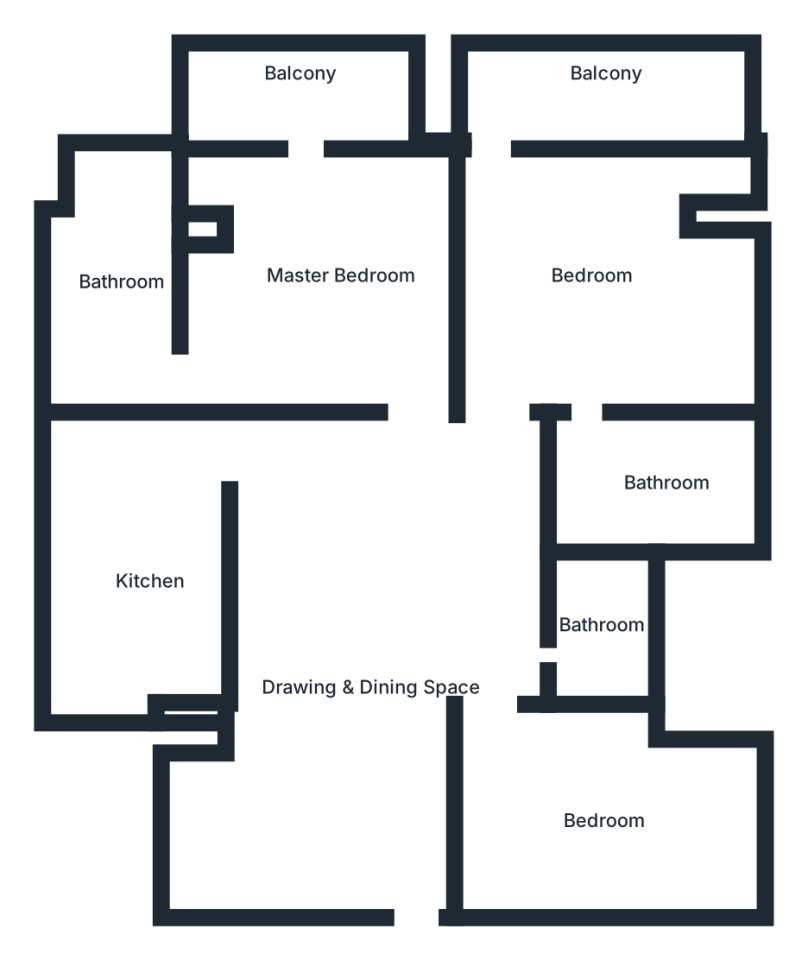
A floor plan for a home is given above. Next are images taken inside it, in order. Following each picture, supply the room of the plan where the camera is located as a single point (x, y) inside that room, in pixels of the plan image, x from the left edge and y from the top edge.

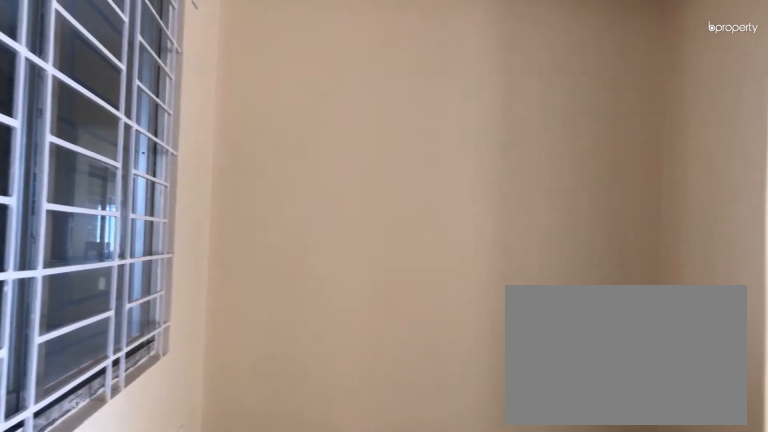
(389, 647)
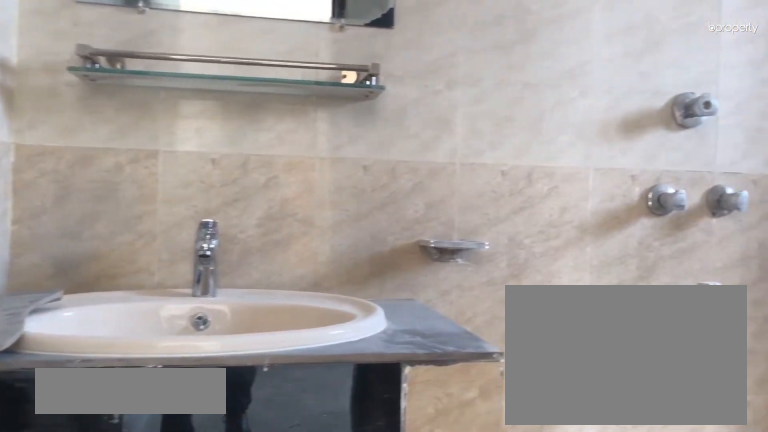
(123, 302)
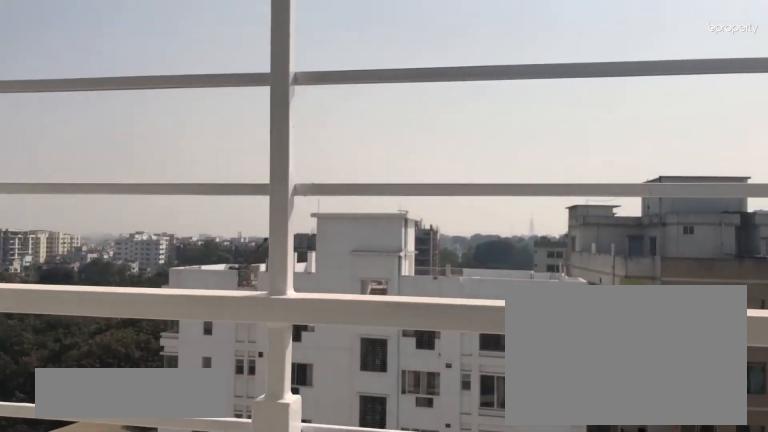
(305, 107)
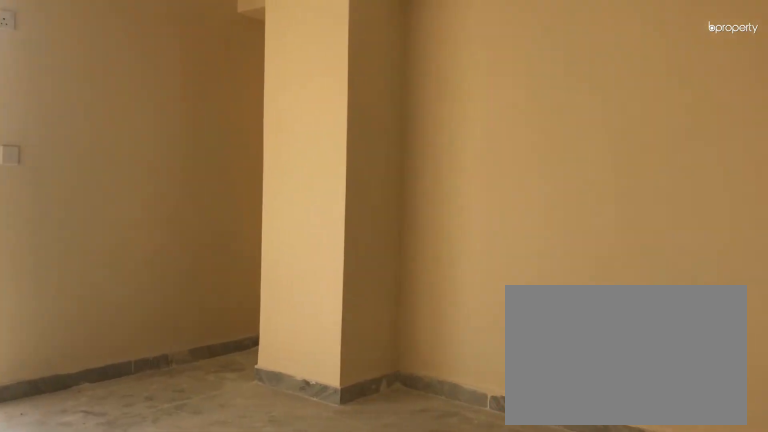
(586, 270)
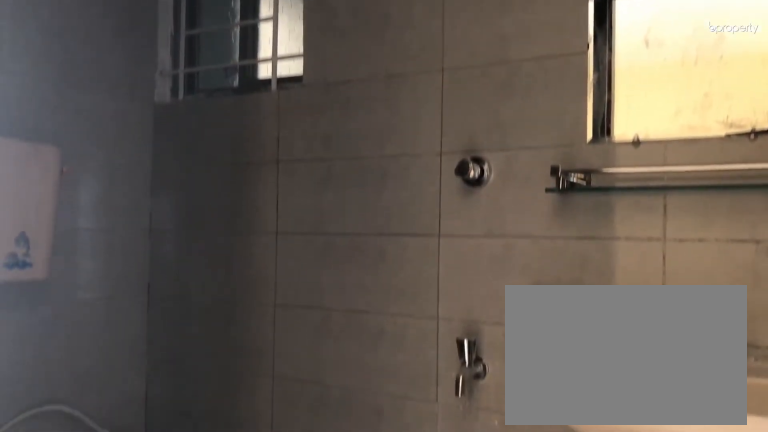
(597, 625)
